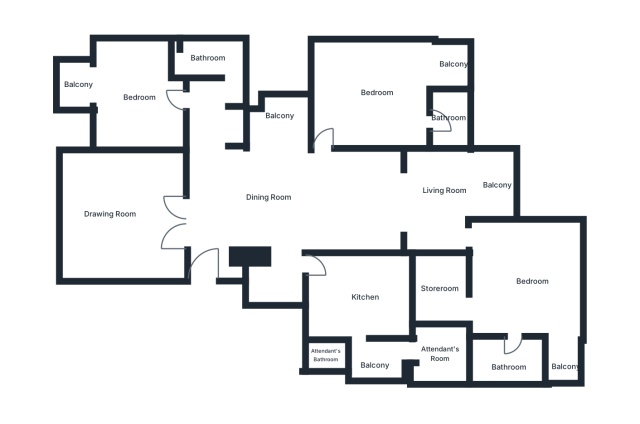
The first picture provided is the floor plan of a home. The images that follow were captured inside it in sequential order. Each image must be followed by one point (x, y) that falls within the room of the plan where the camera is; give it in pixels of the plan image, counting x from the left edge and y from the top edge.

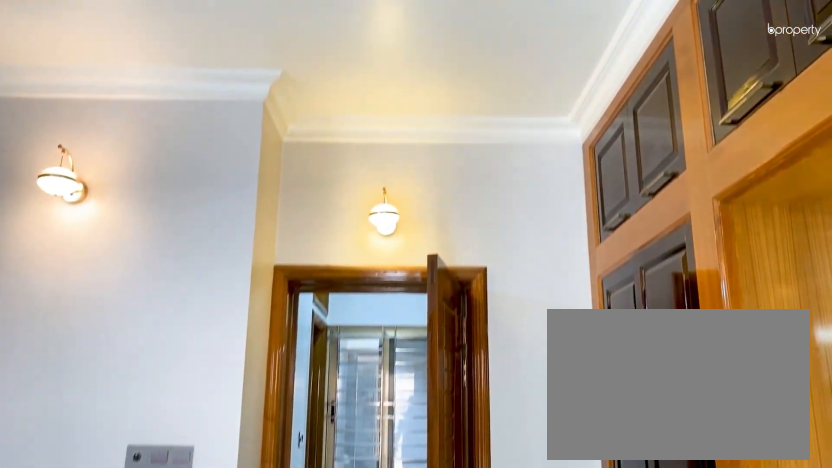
(139, 91)
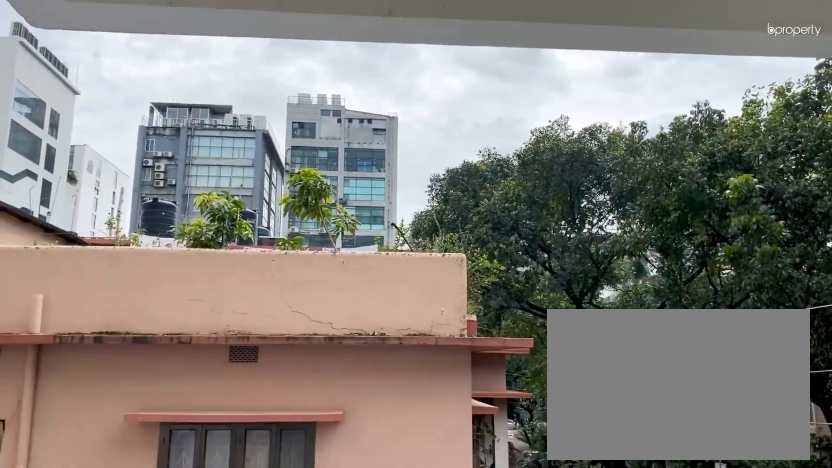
(75, 88)
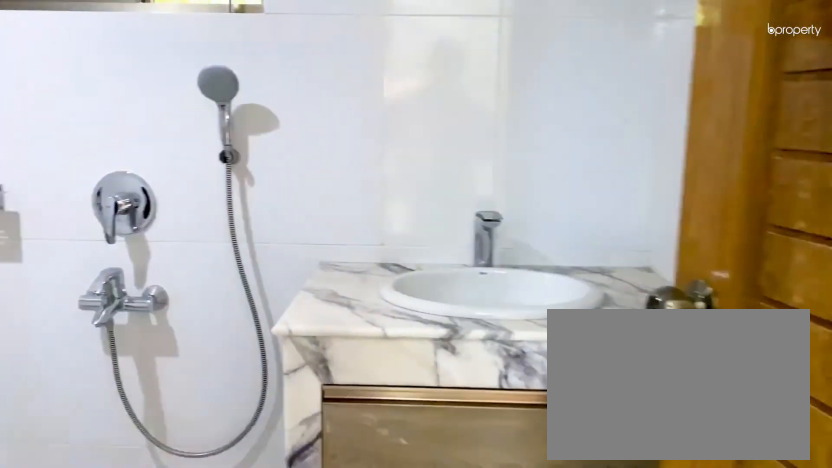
(204, 55)
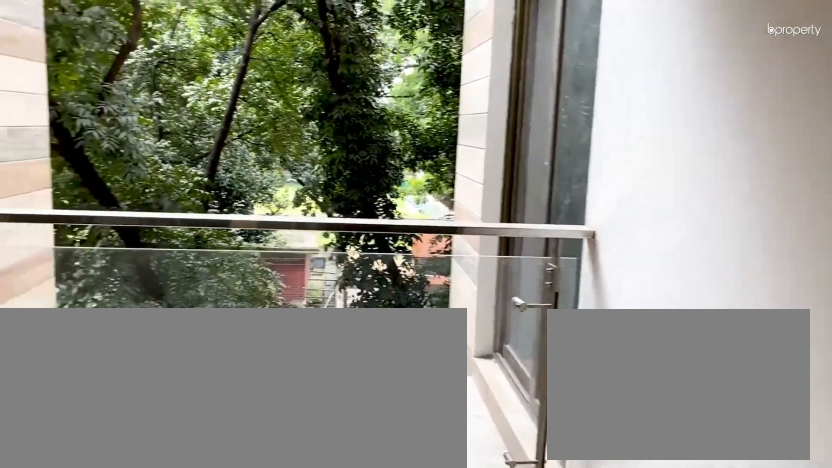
(275, 111)
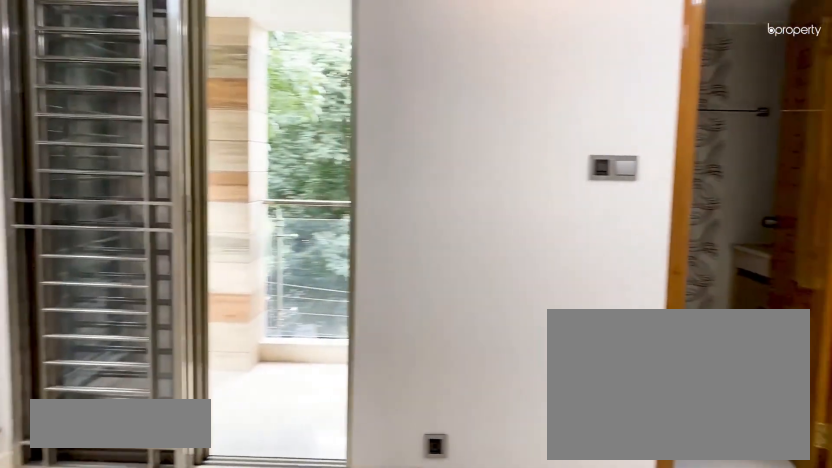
(378, 95)
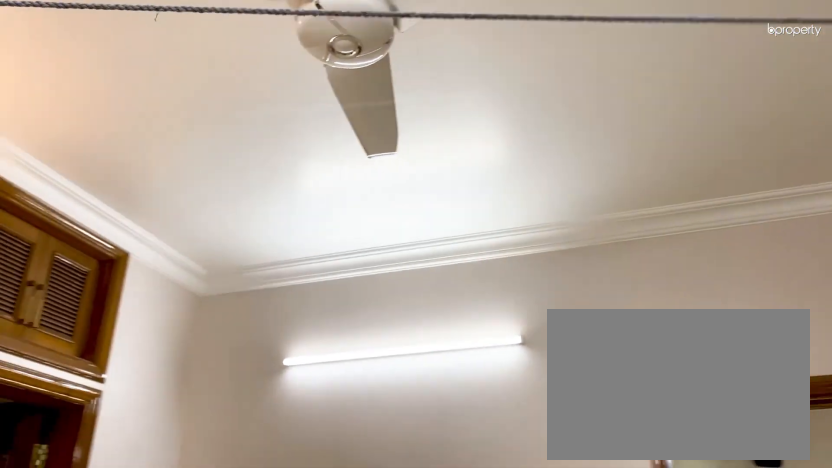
(378, 95)
